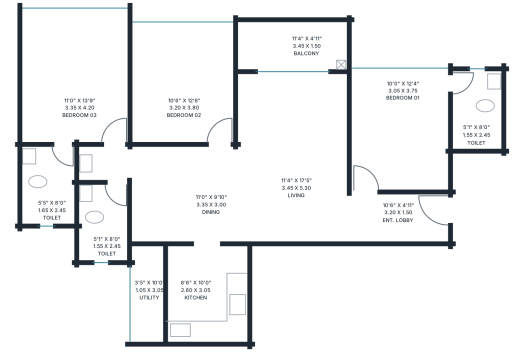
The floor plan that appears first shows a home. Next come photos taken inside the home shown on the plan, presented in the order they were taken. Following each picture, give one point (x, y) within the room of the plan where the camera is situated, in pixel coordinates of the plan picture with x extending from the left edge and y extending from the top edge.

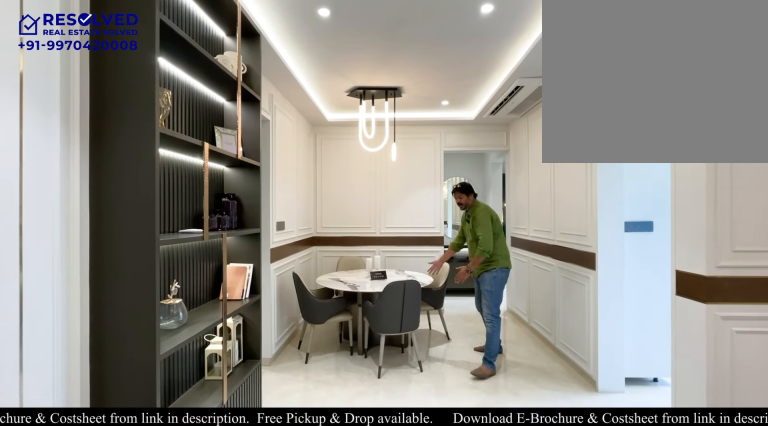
(185, 194)
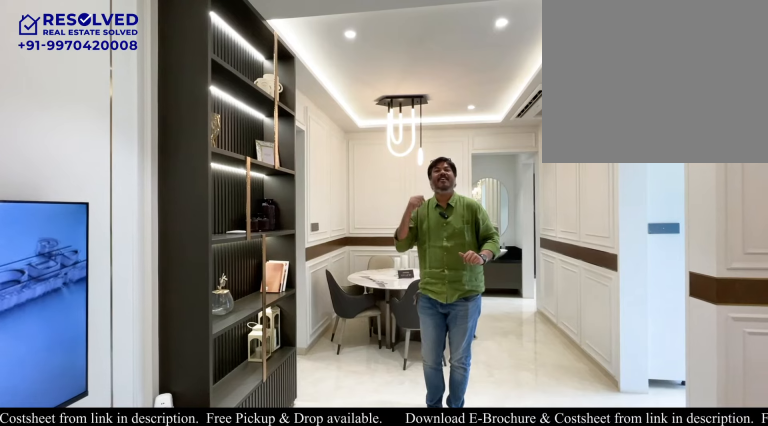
(185, 194)
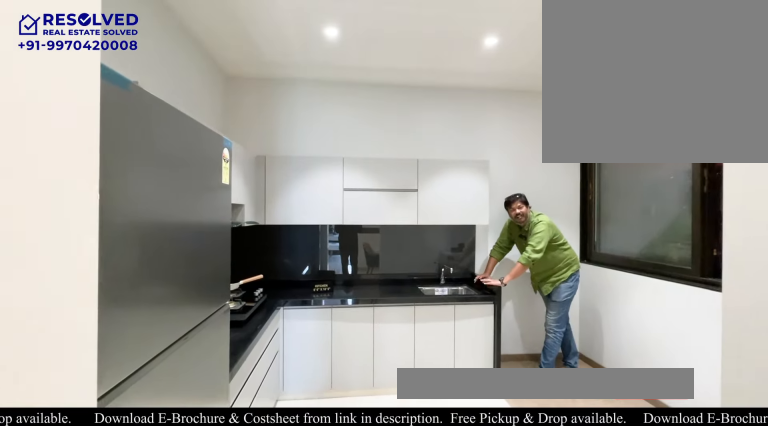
(207, 293)
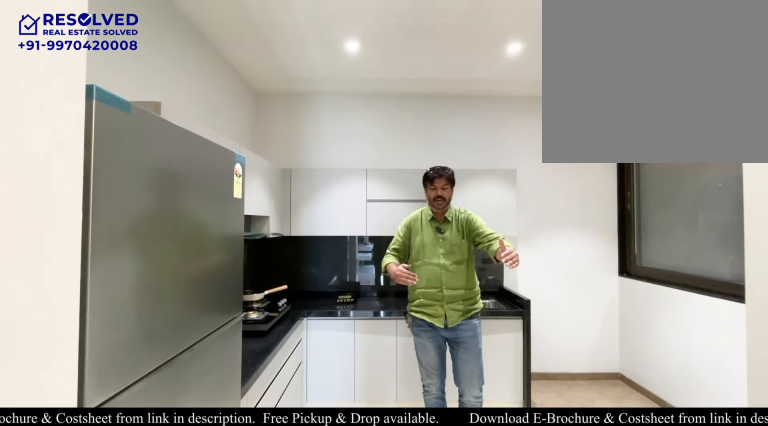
(207, 293)
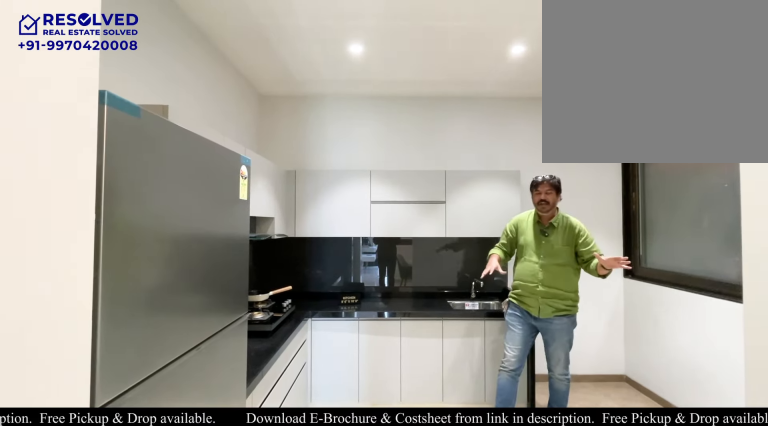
(207, 293)
